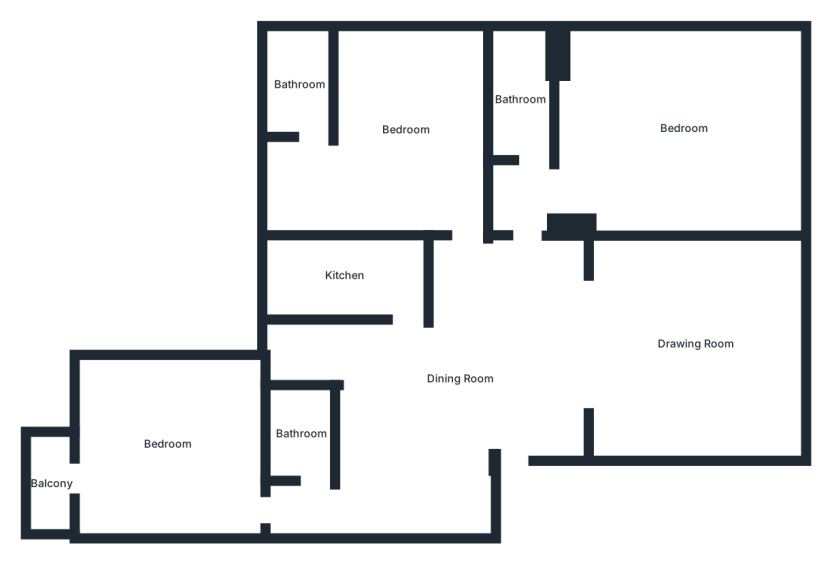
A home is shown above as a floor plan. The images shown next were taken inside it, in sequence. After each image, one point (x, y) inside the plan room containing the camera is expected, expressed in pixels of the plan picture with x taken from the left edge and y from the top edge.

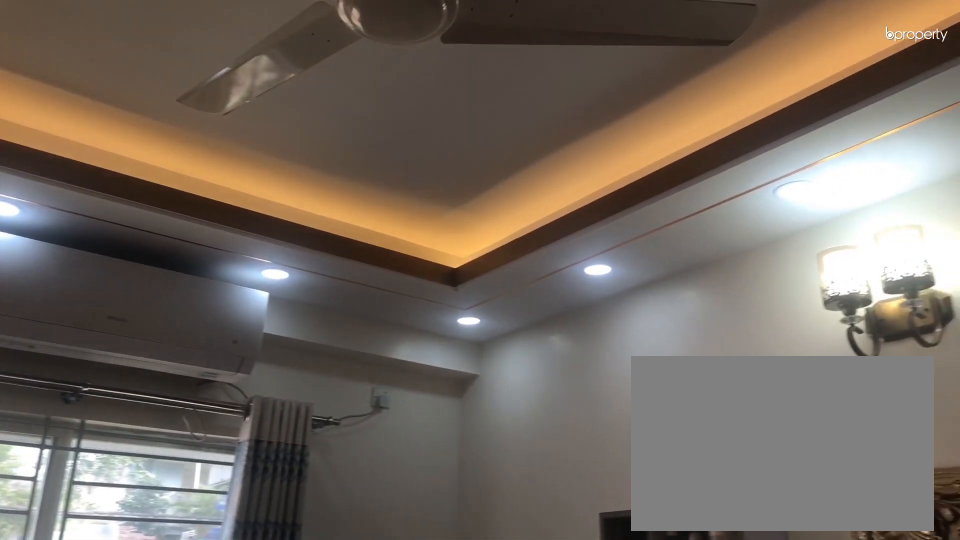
(406, 130)
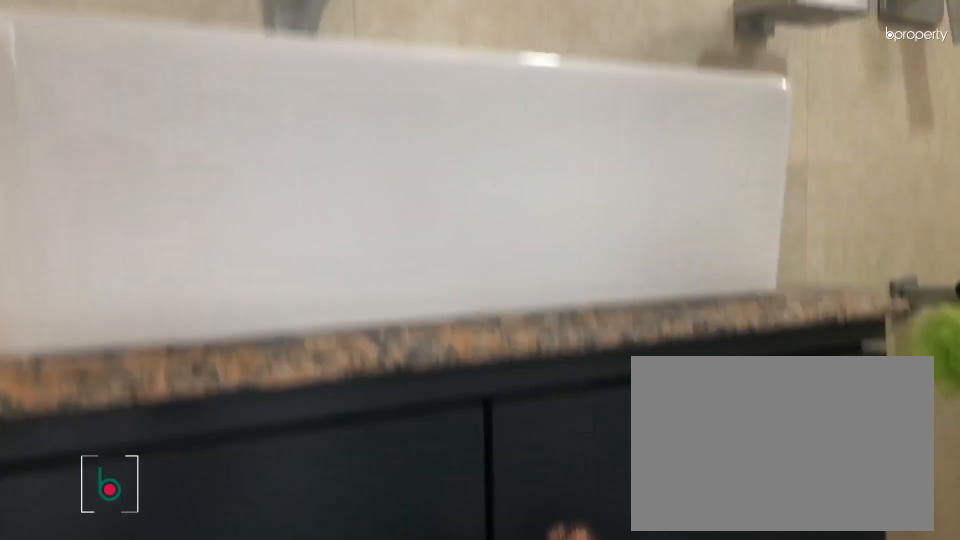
(300, 85)
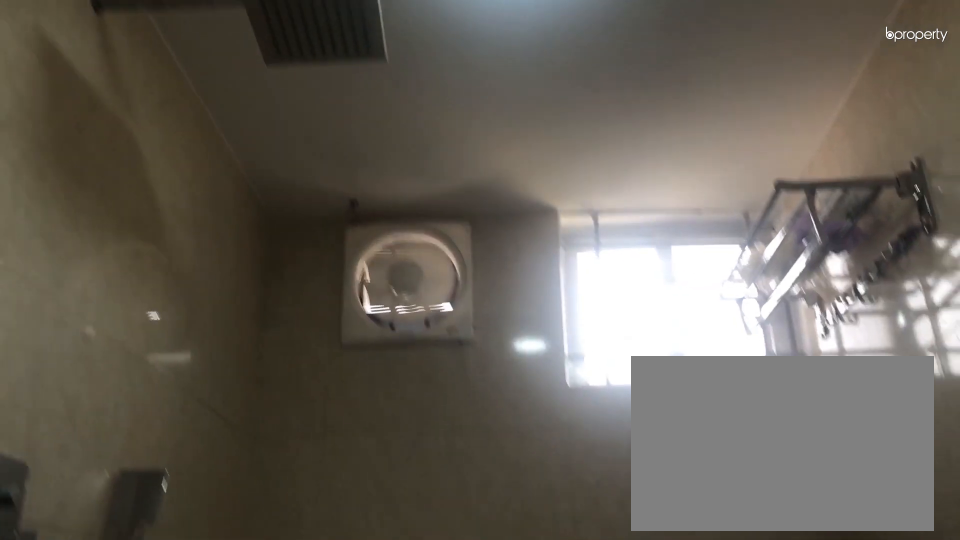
(300, 85)
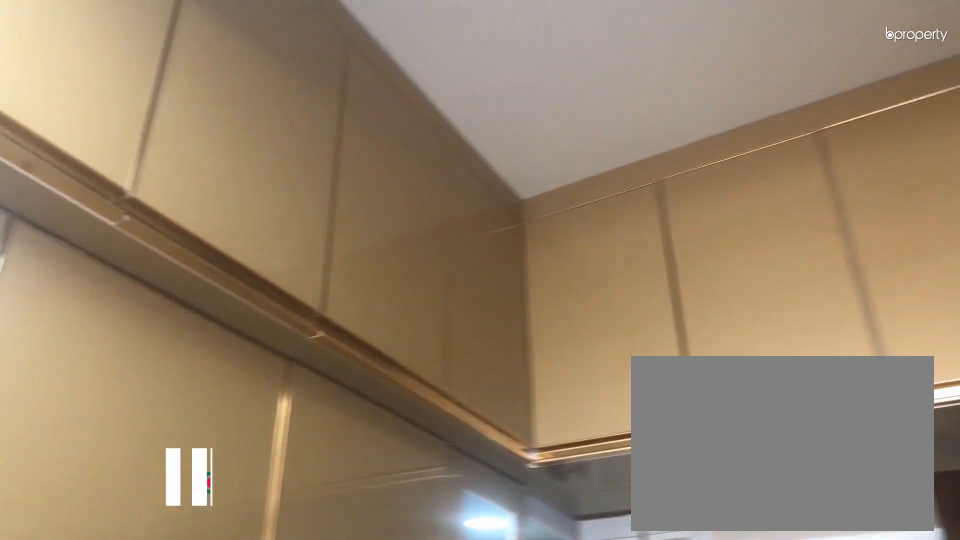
(341, 277)
